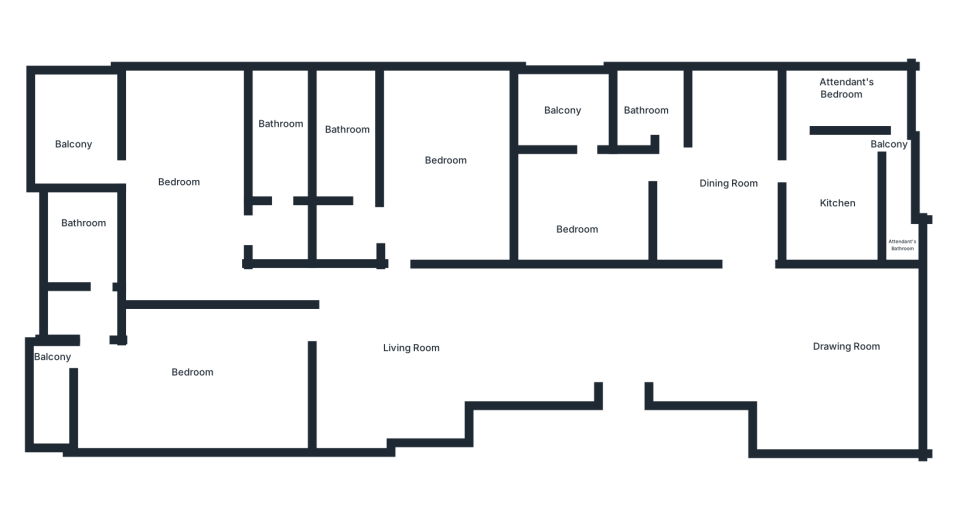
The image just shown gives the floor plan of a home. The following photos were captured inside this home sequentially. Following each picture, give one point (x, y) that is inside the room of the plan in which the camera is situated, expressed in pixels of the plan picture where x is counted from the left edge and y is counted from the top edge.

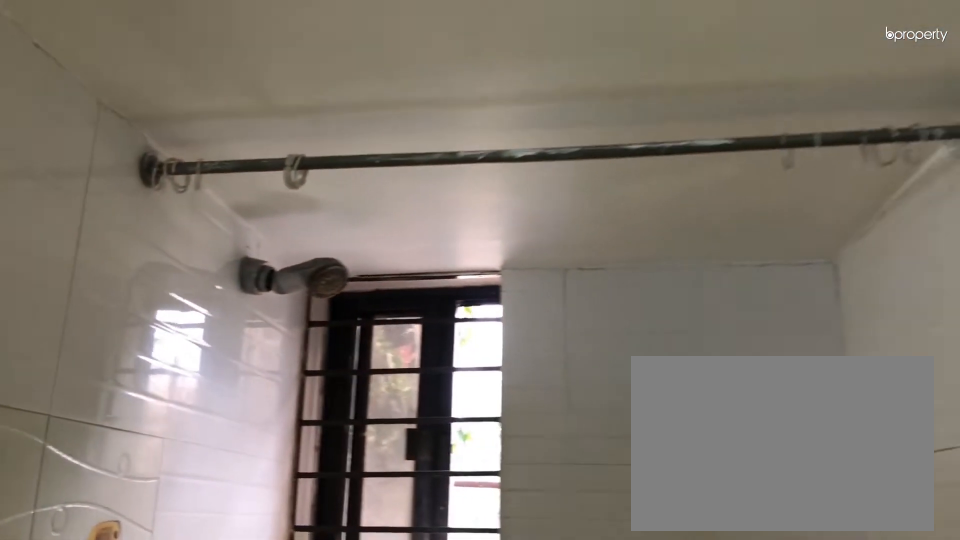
(356, 145)
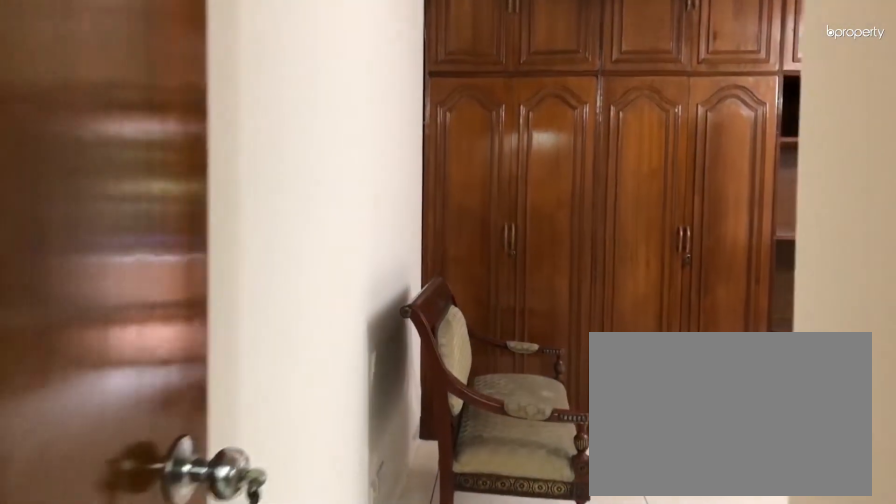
(203, 273)
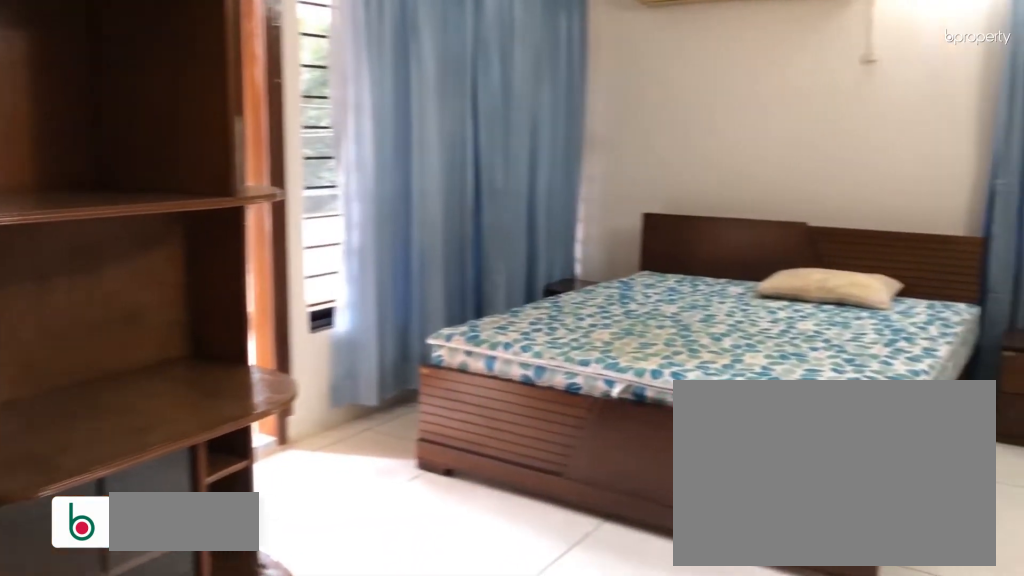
(182, 181)
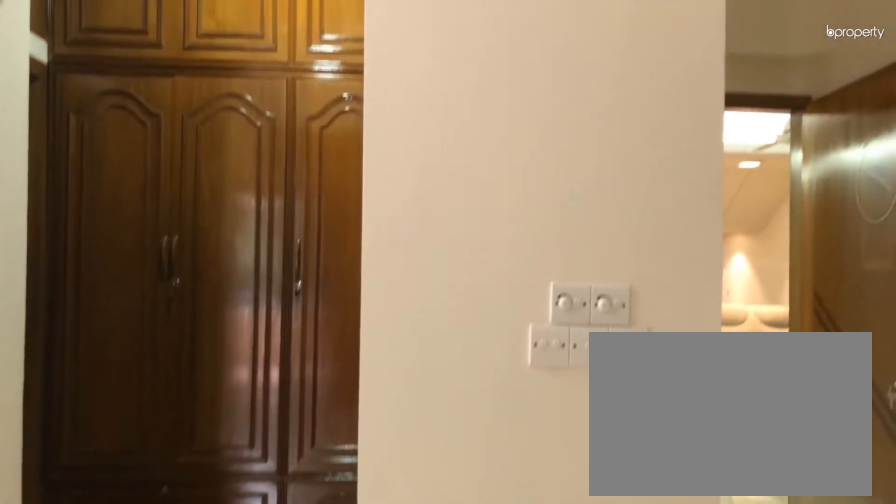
(182, 181)
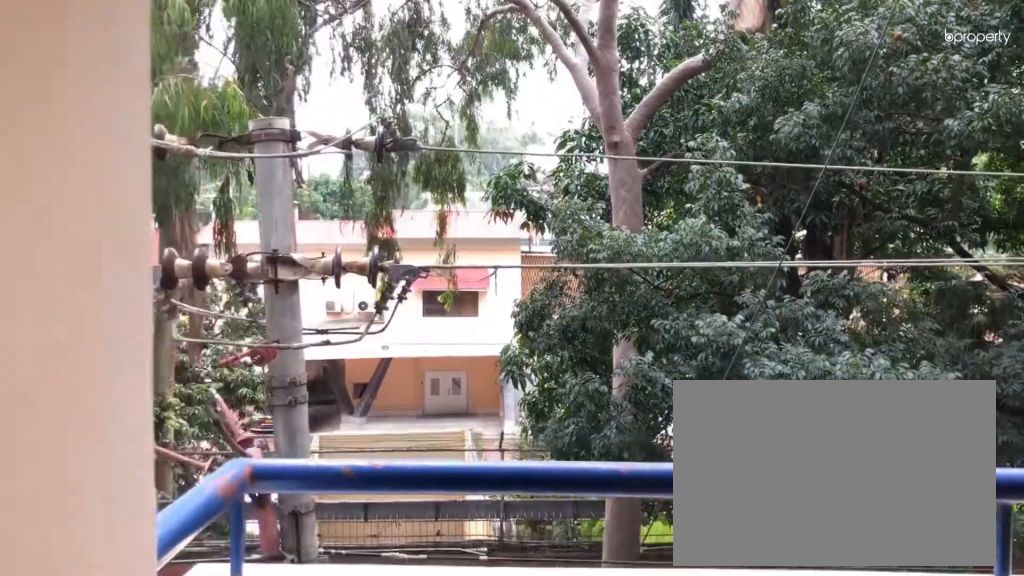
(76, 125)
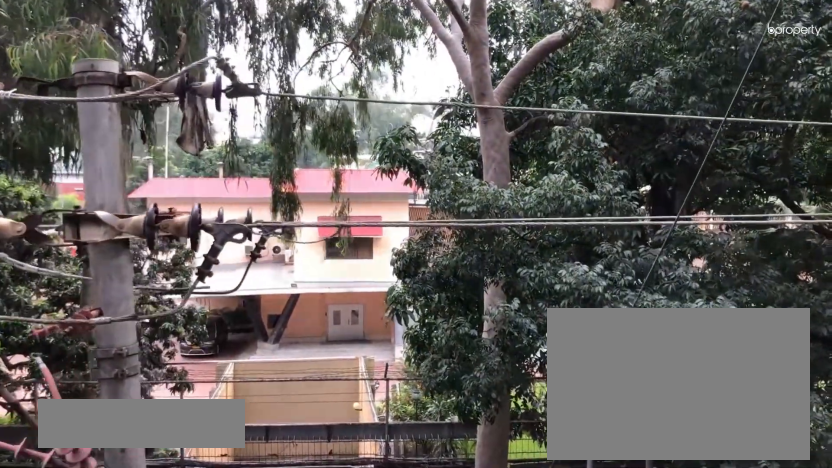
(76, 125)
